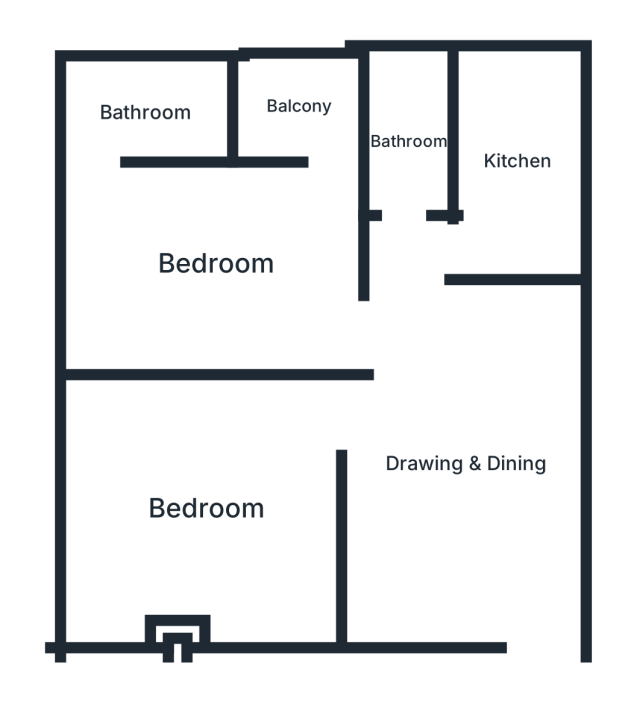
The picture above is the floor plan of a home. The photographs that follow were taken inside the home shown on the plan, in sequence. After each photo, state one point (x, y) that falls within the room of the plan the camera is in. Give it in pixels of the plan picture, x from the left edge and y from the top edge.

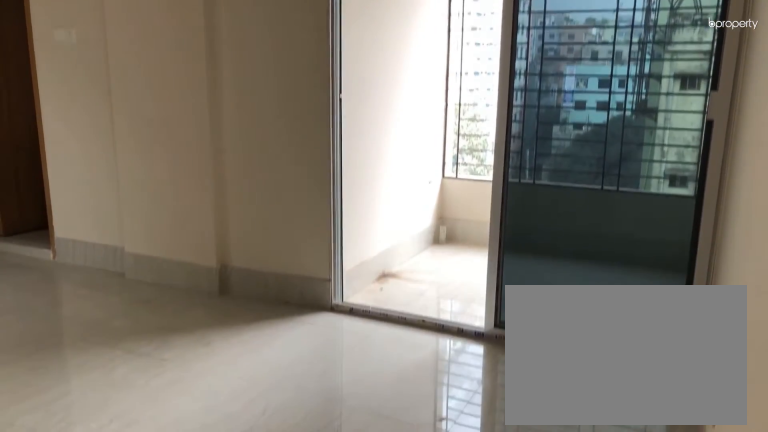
(218, 259)
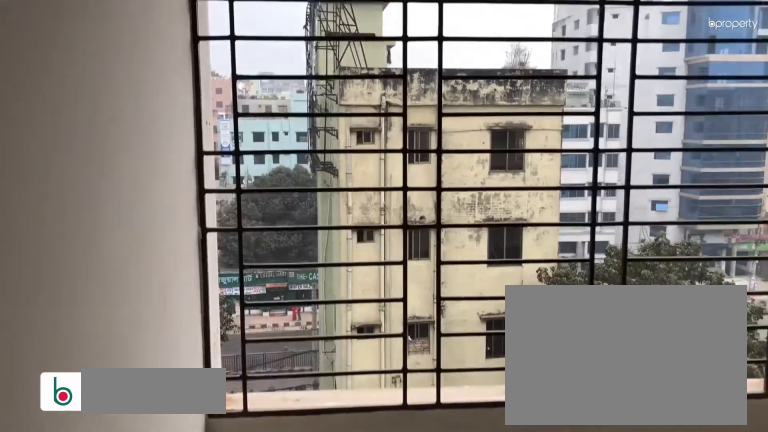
(299, 108)
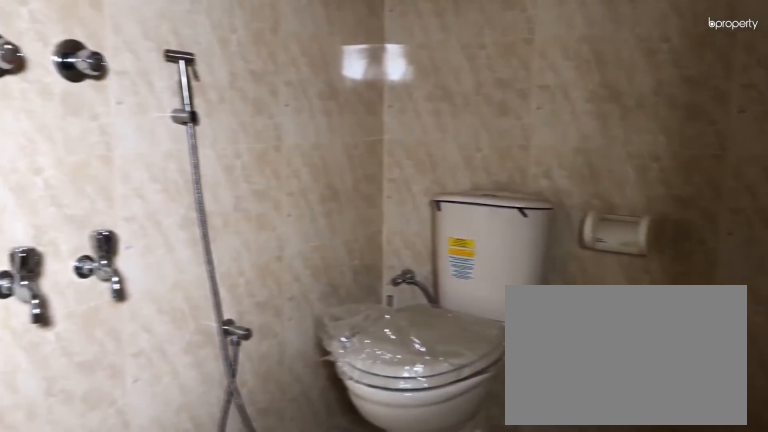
(144, 113)
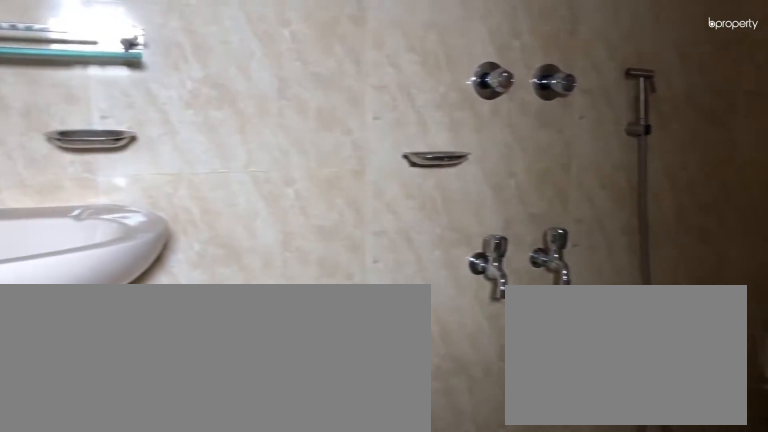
(144, 113)
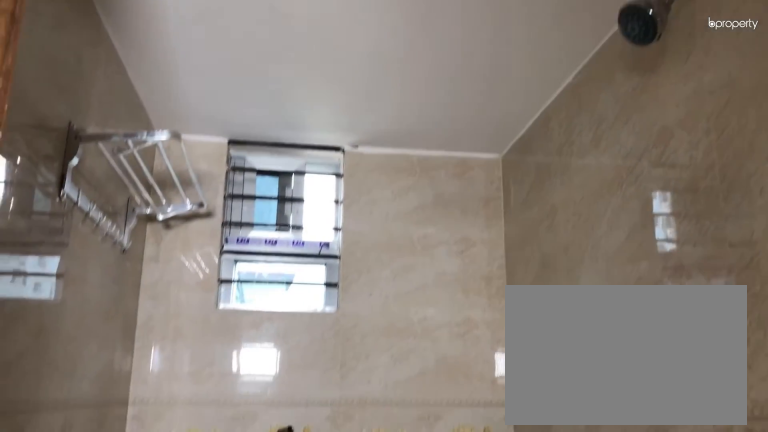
(406, 142)
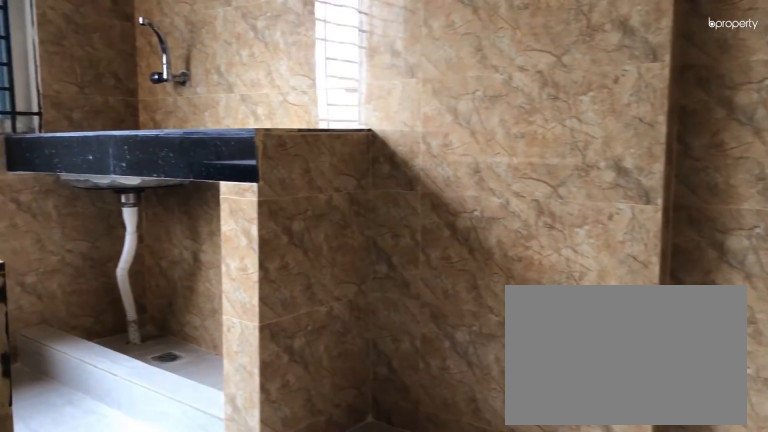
(516, 160)
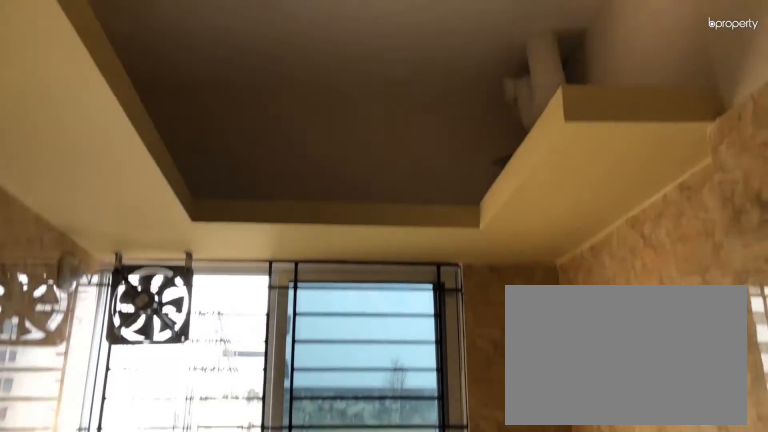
(516, 160)
